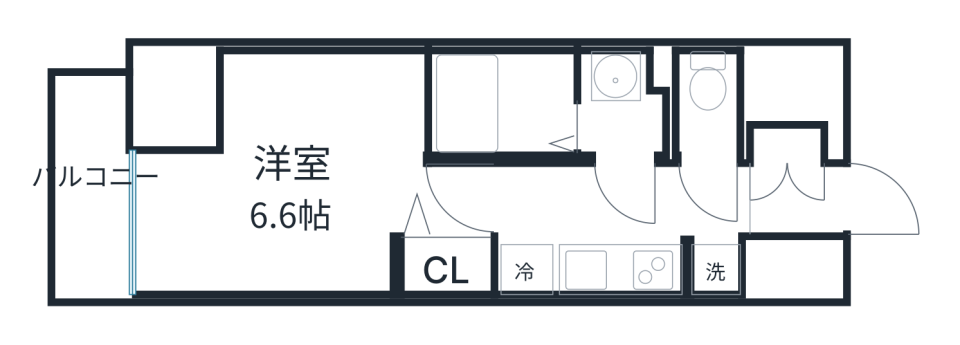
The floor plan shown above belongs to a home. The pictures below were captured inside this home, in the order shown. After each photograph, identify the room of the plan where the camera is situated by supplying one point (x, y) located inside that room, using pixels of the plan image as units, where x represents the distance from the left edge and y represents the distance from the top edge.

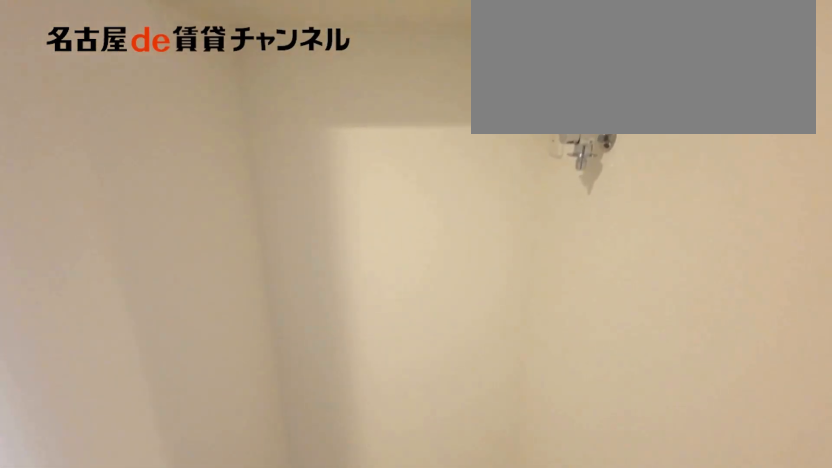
(712, 268)
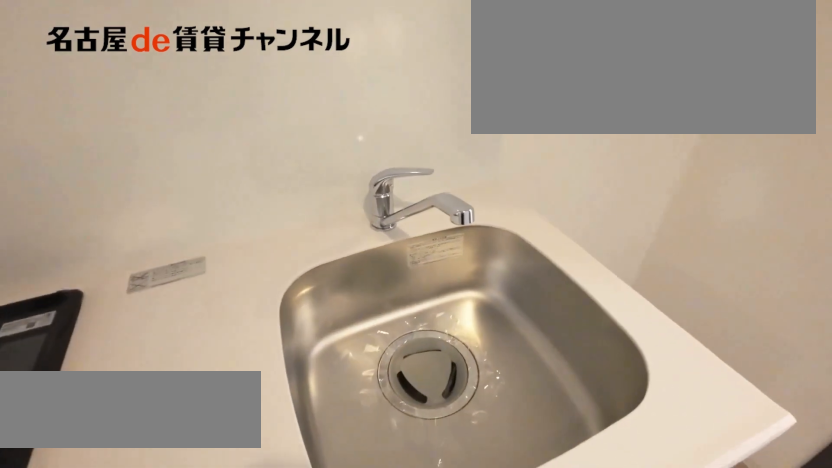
(590, 265)
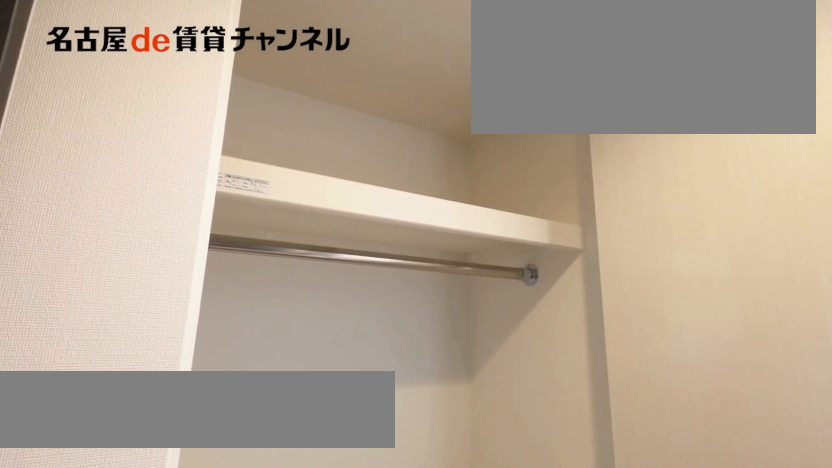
(443, 266)
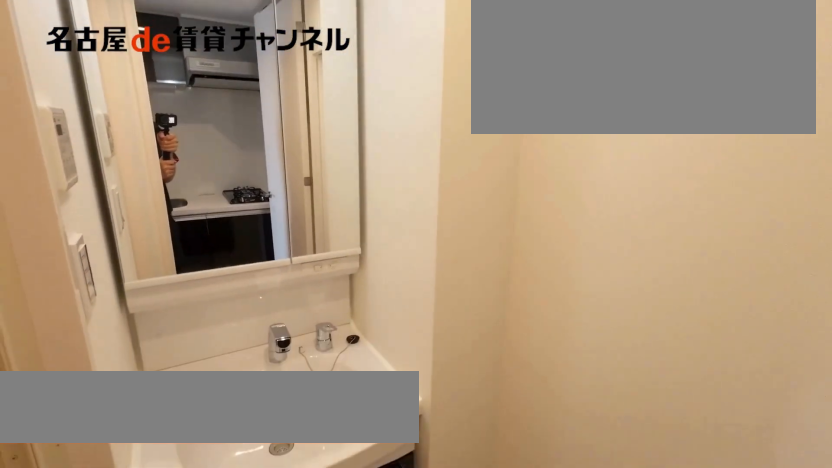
(624, 105)
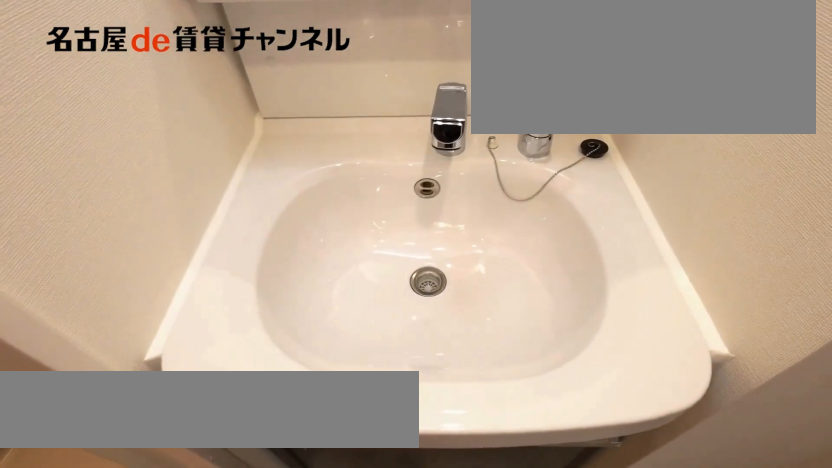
(624, 105)
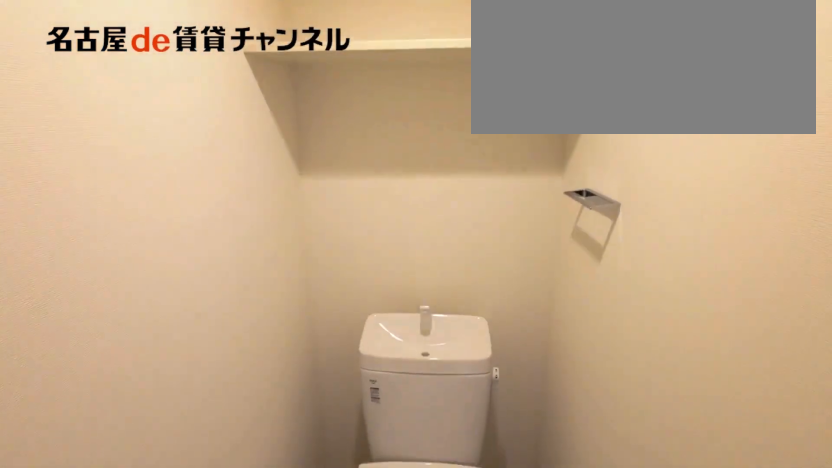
(704, 104)
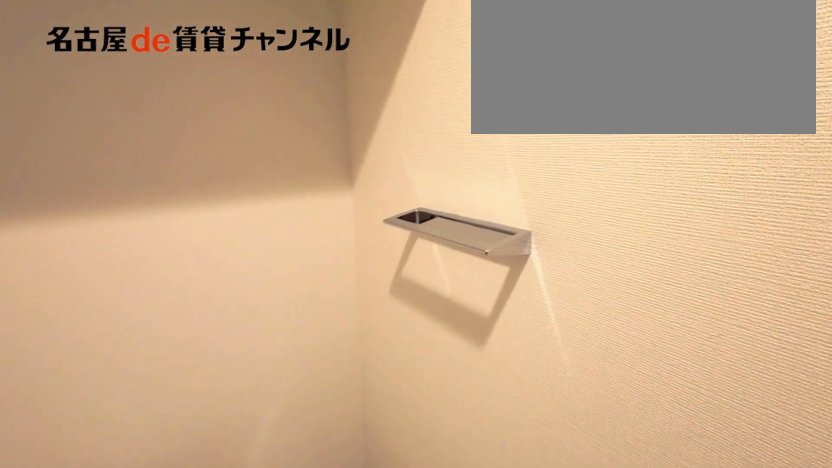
(704, 104)
